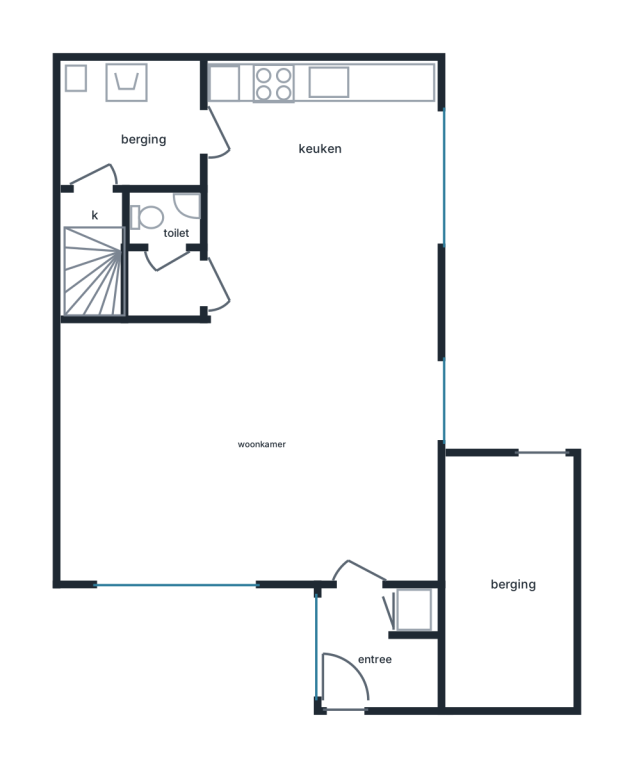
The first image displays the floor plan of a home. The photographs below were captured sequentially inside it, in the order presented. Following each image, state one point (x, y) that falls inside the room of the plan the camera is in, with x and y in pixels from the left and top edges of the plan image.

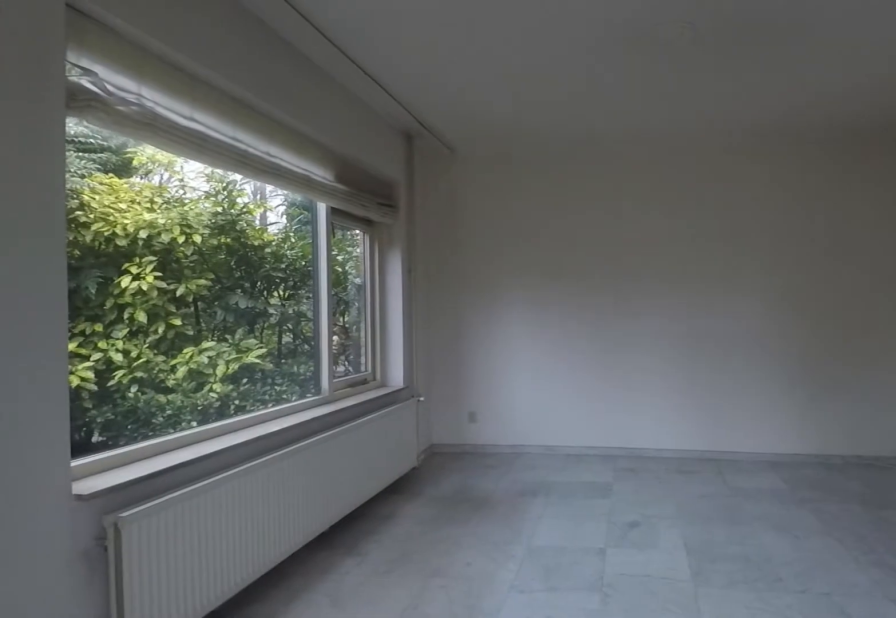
(195, 453)
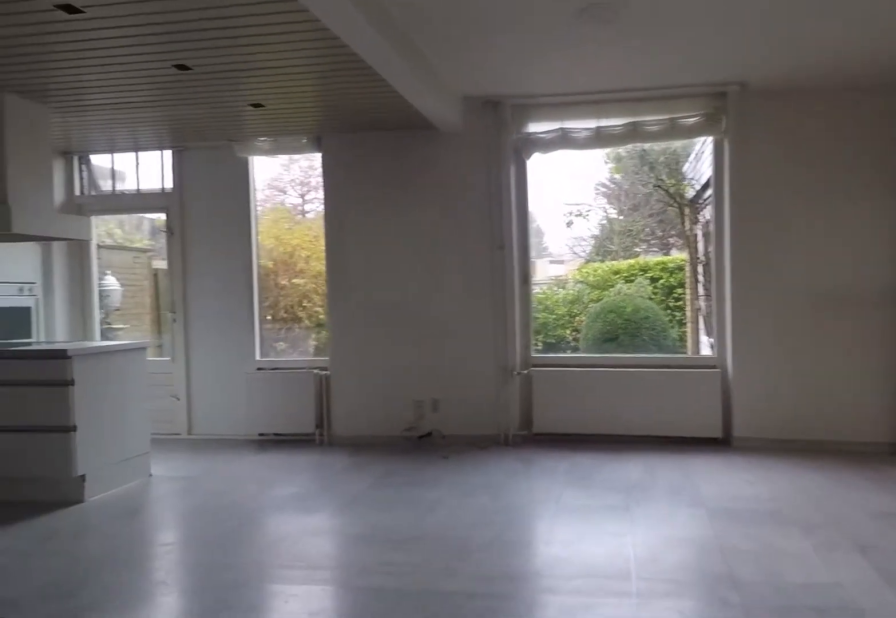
(195, 453)
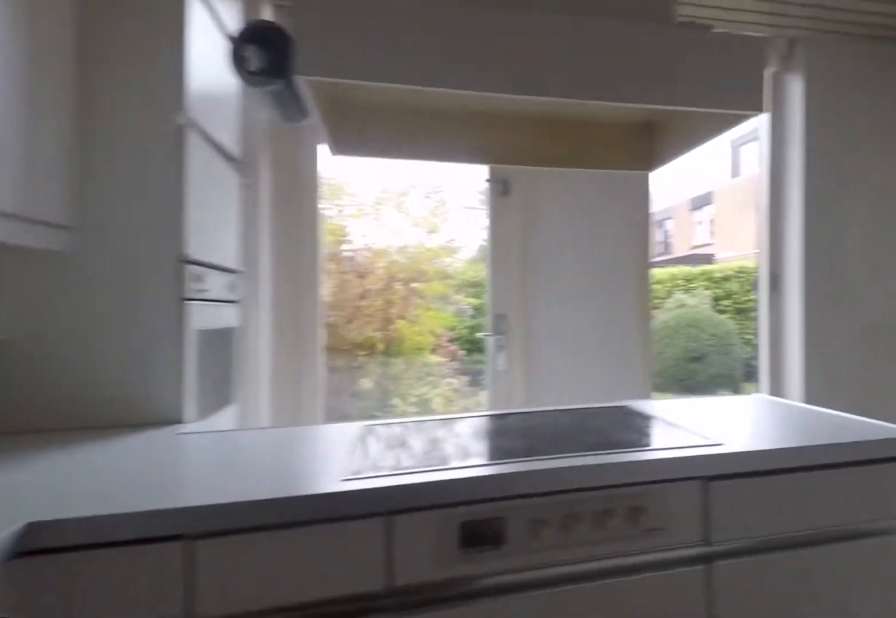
(320, 126)
